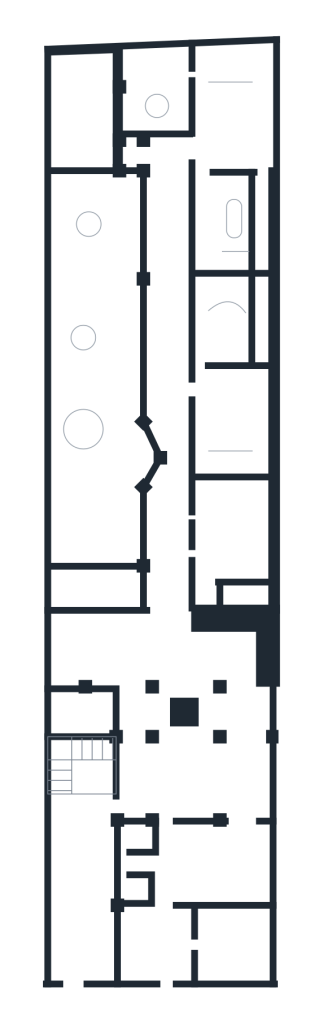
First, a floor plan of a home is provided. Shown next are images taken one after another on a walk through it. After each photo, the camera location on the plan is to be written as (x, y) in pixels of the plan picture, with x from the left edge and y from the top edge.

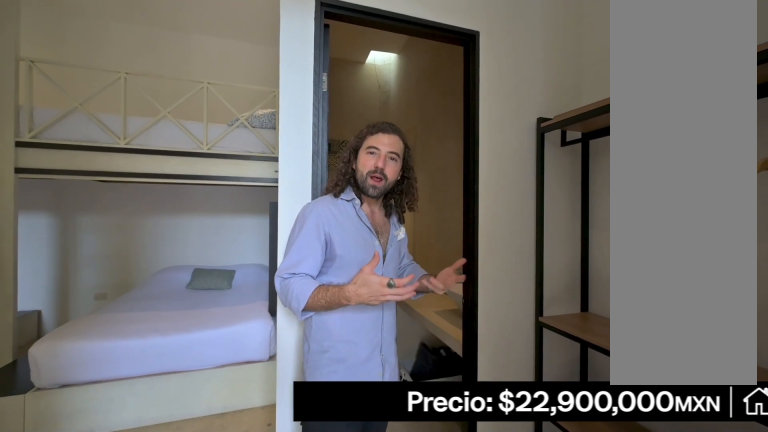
(210, 590)
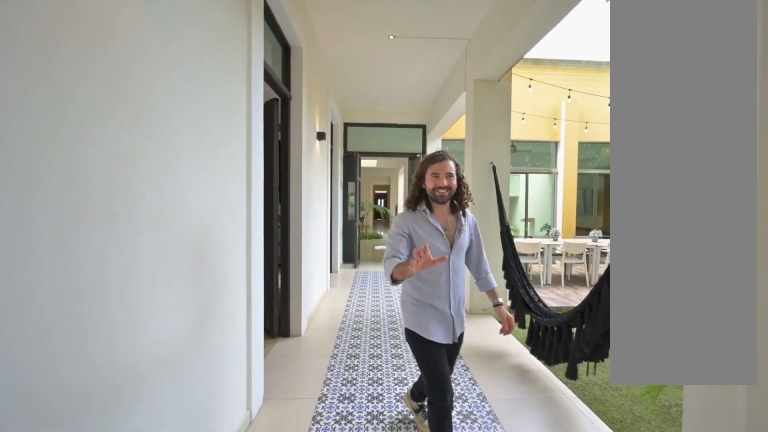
(165, 493)
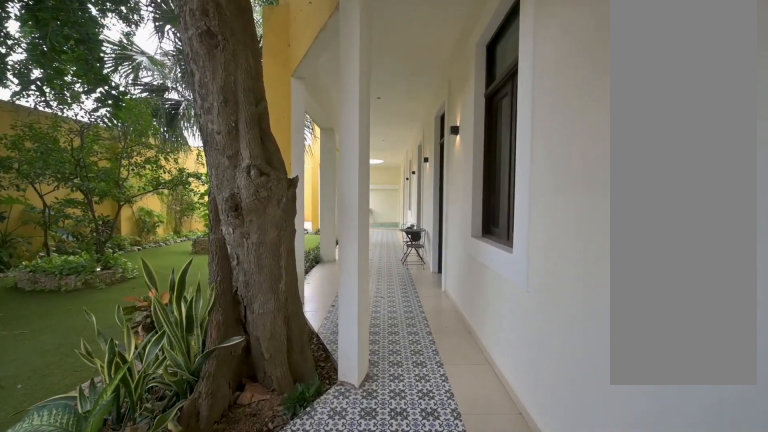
(163, 477)
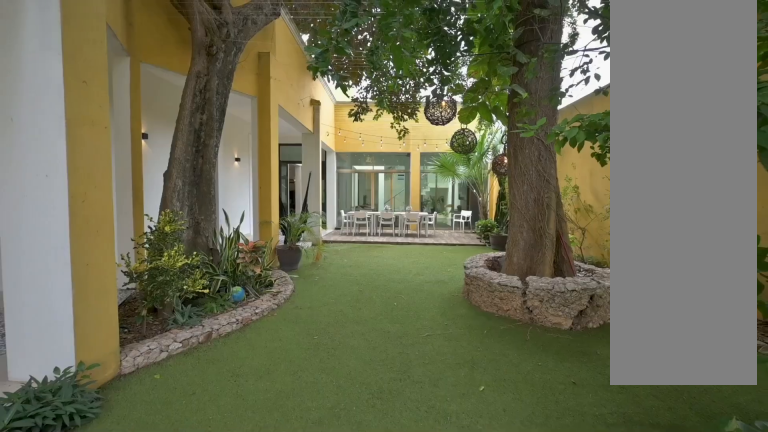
(163, 477)
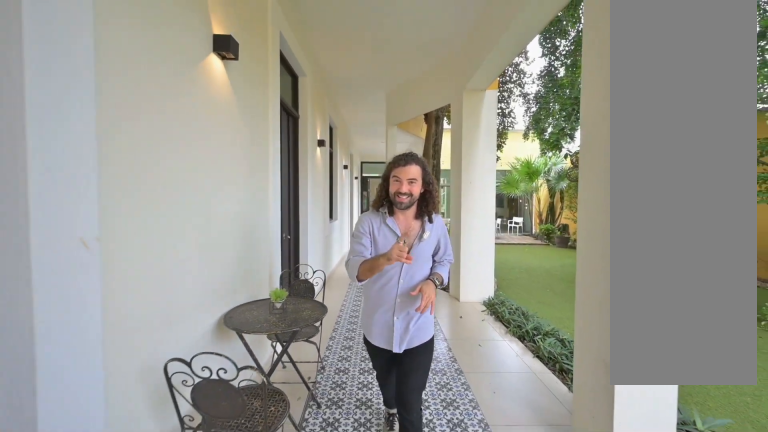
(178, 271)
